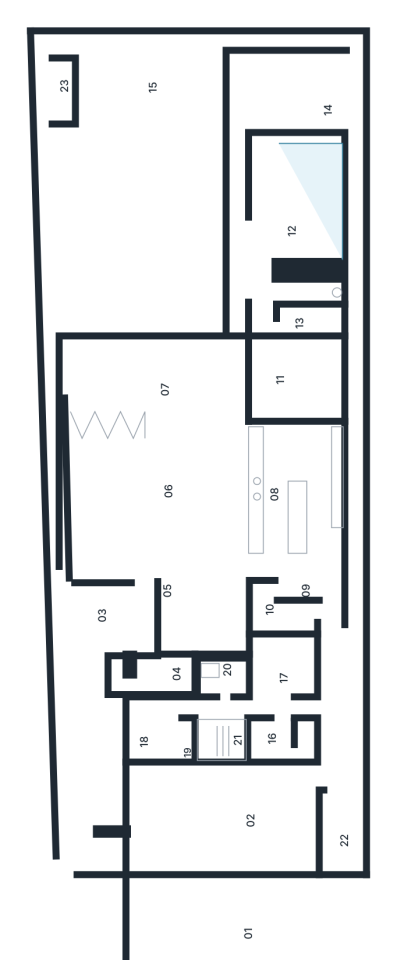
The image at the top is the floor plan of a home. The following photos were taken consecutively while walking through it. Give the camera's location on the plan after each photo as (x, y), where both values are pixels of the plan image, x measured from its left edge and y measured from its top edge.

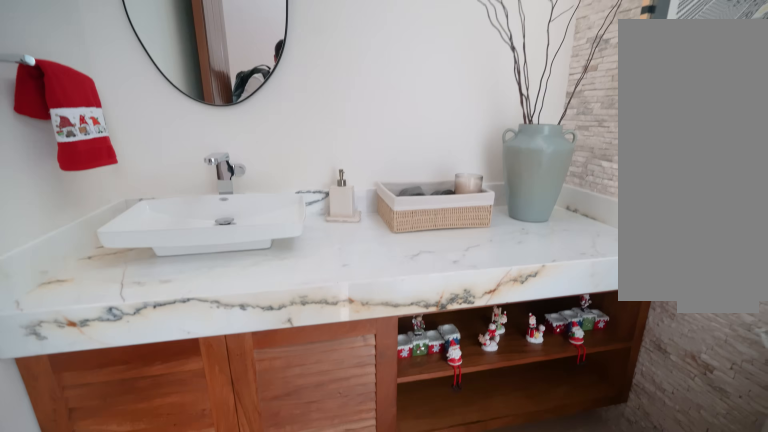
(146, 665)
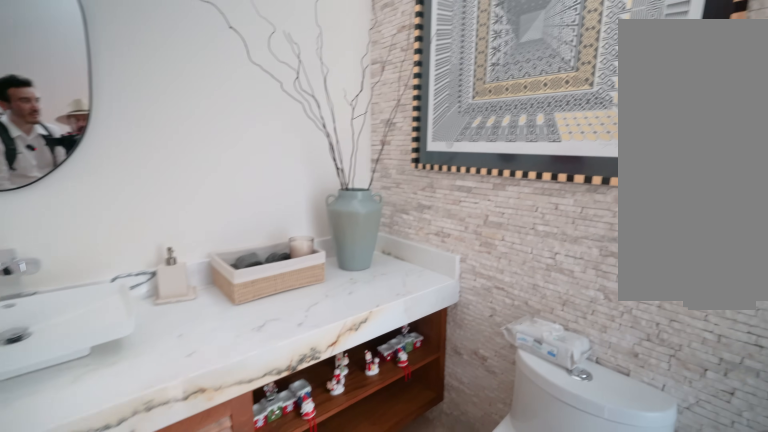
(146, 665)
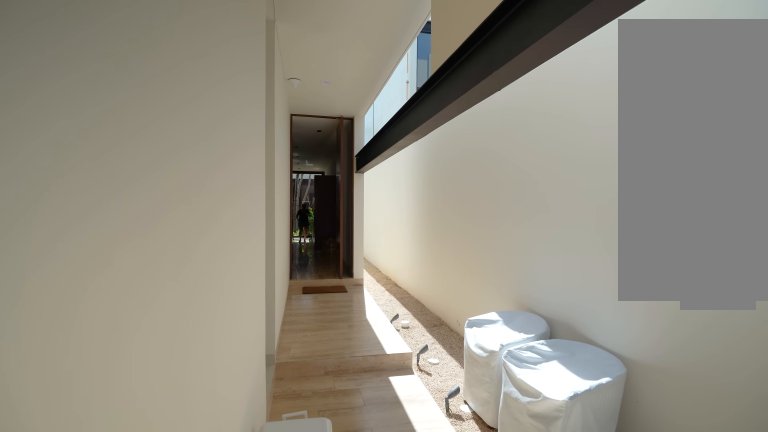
(332, 777)
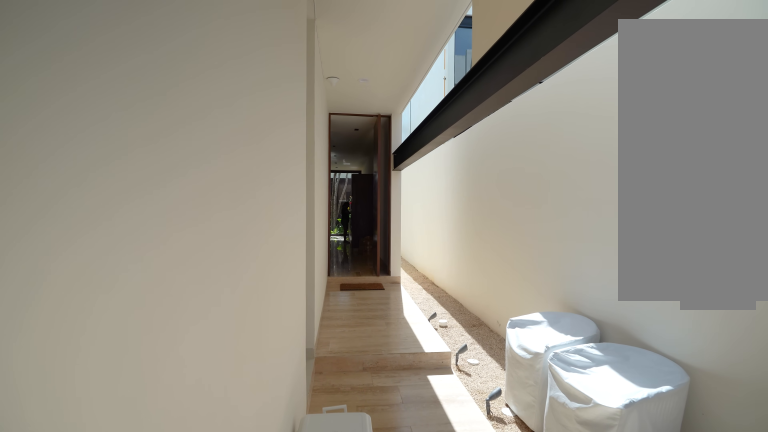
(332, 777)
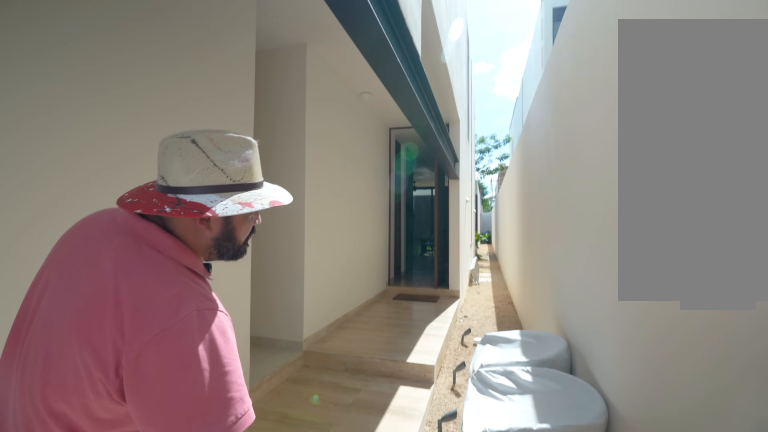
(348, 747)
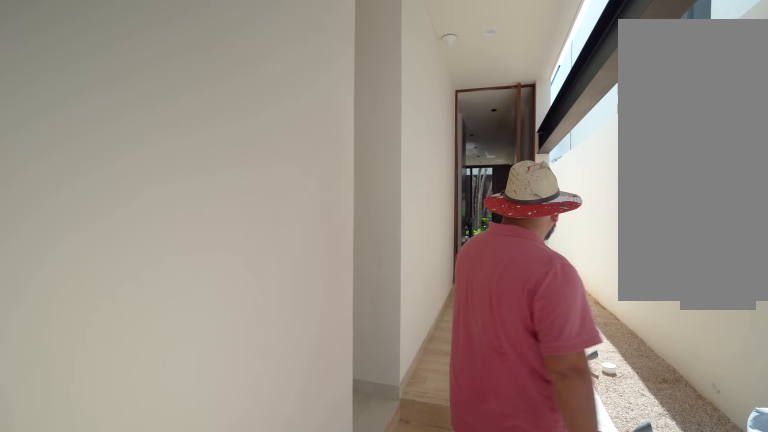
(333, 732)
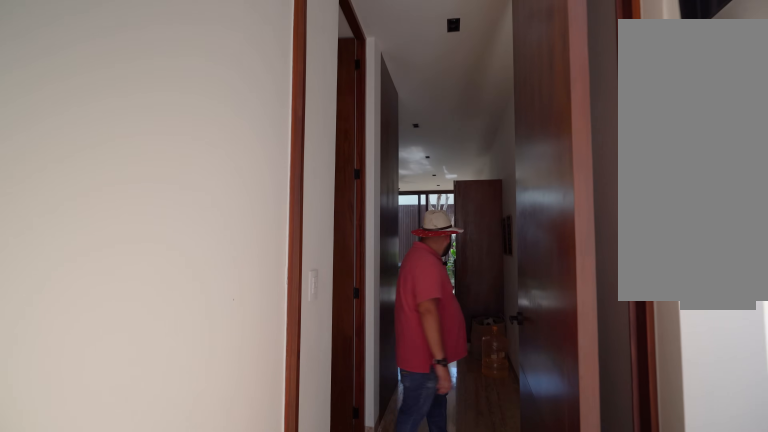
(334, 654)
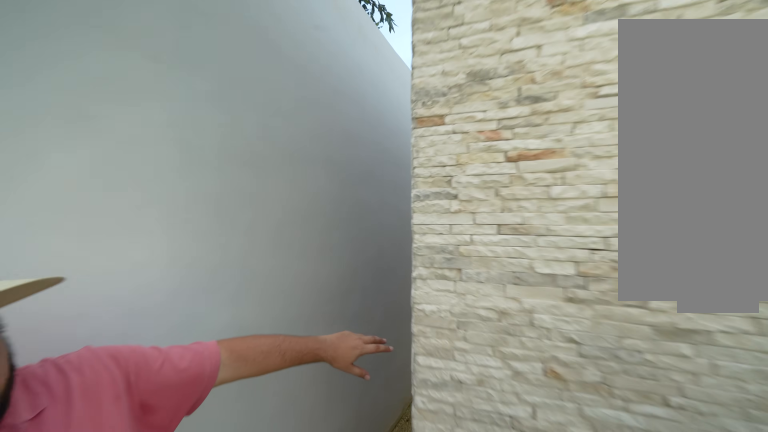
(57, 144)
